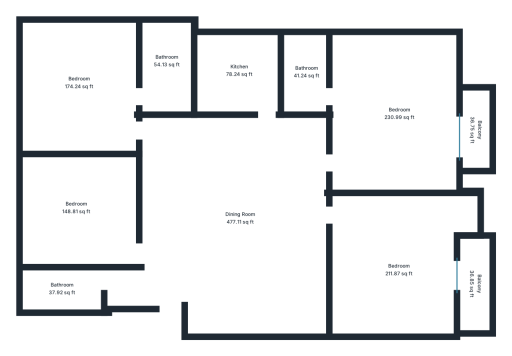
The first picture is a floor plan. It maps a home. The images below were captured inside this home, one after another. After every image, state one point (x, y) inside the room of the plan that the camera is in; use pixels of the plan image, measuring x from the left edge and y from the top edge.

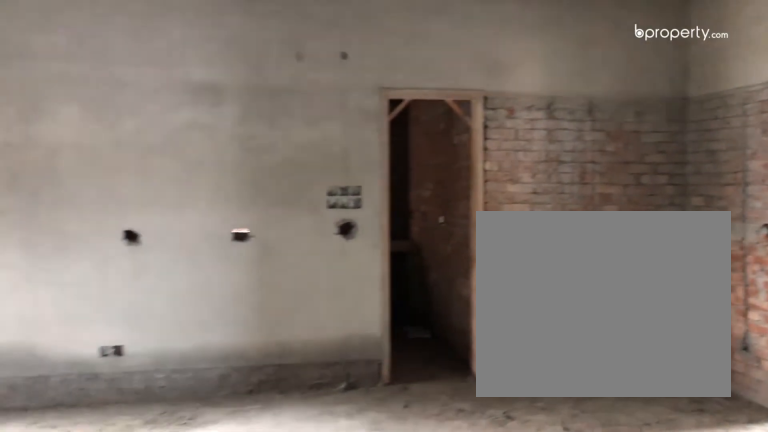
(241, 220)
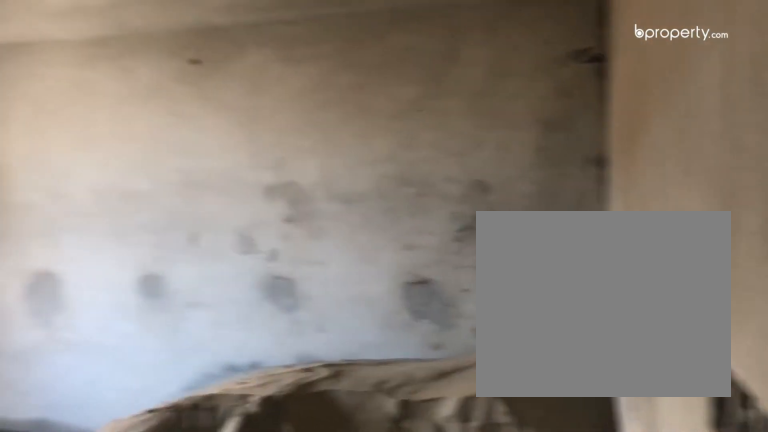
(78, 212)
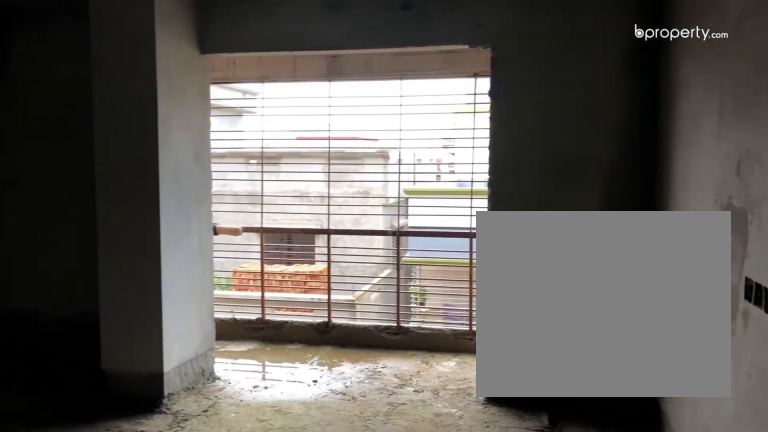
(397, 115)
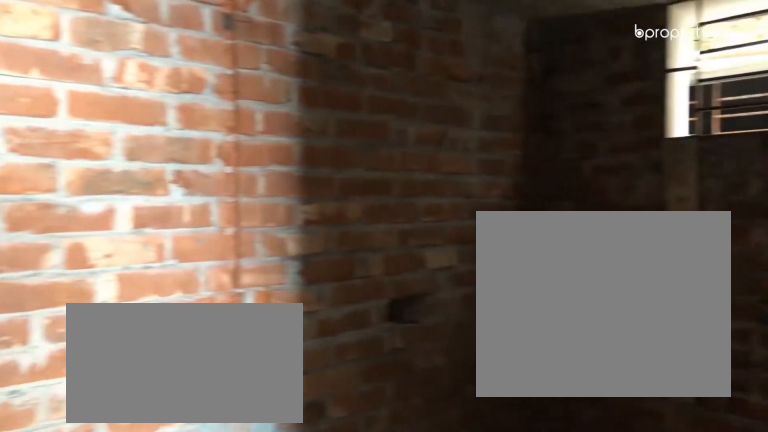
(308, 72)
